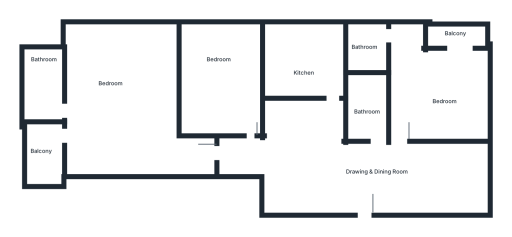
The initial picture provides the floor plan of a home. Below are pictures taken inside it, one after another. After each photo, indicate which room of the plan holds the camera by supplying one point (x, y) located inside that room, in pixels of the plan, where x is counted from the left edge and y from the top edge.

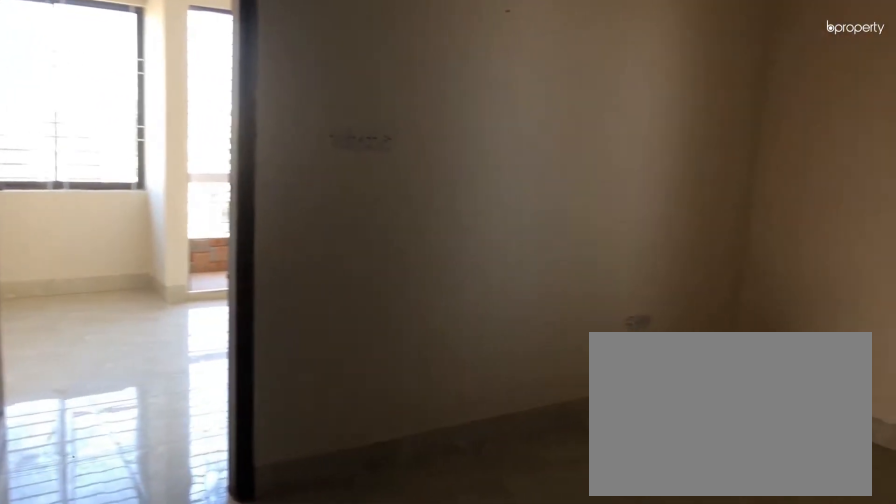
(363, 174)
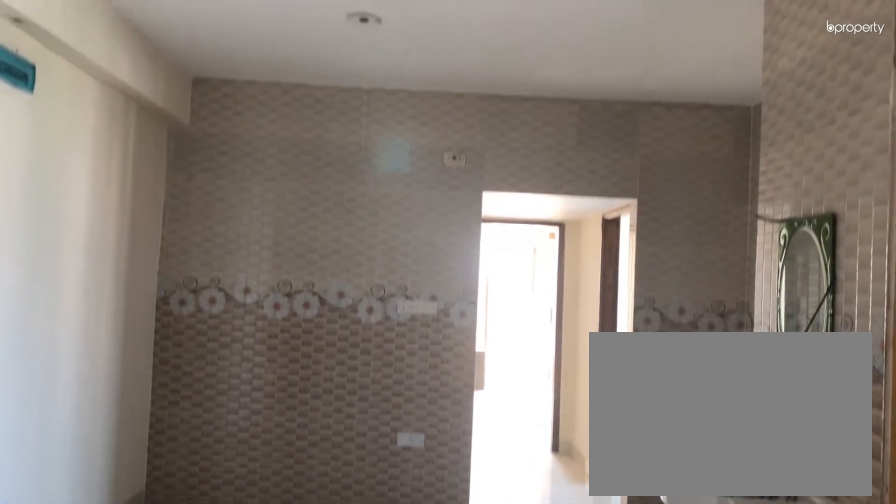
(363, 174)
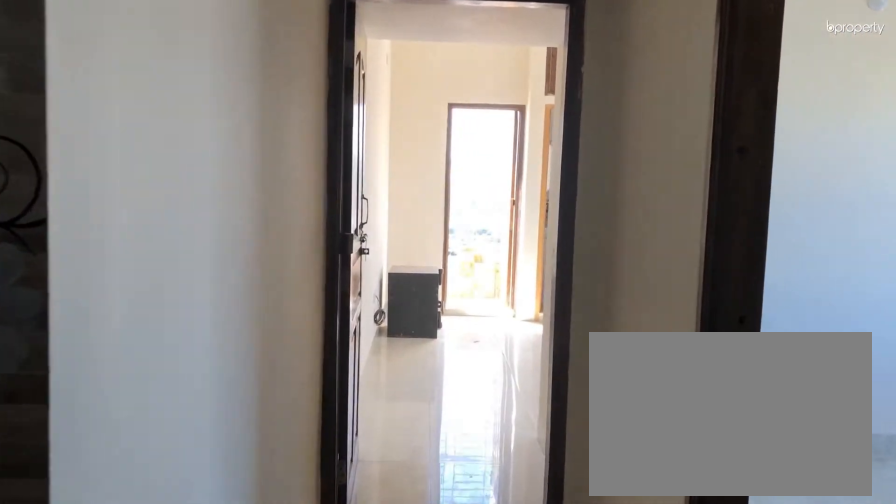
(244, 157)
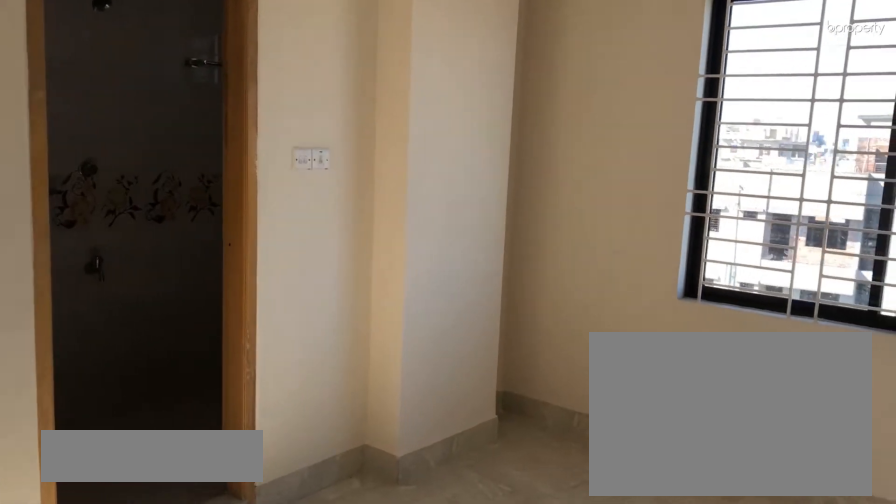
(119, 106)
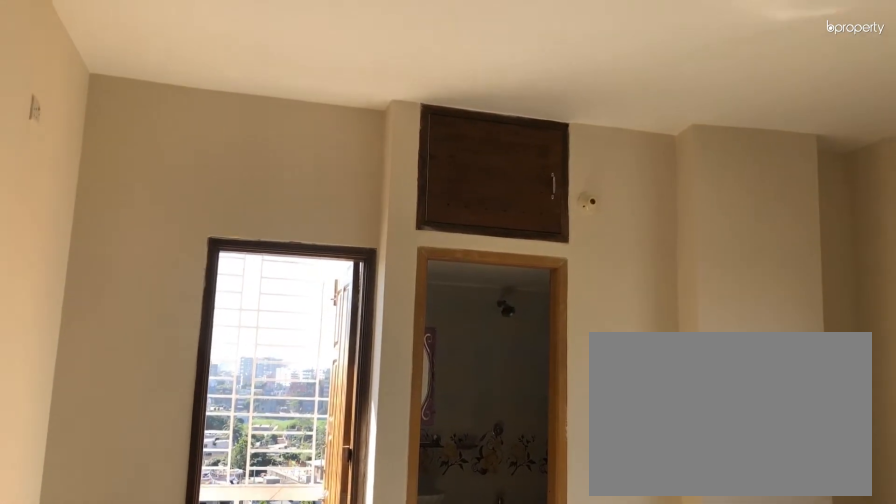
(119, 106)
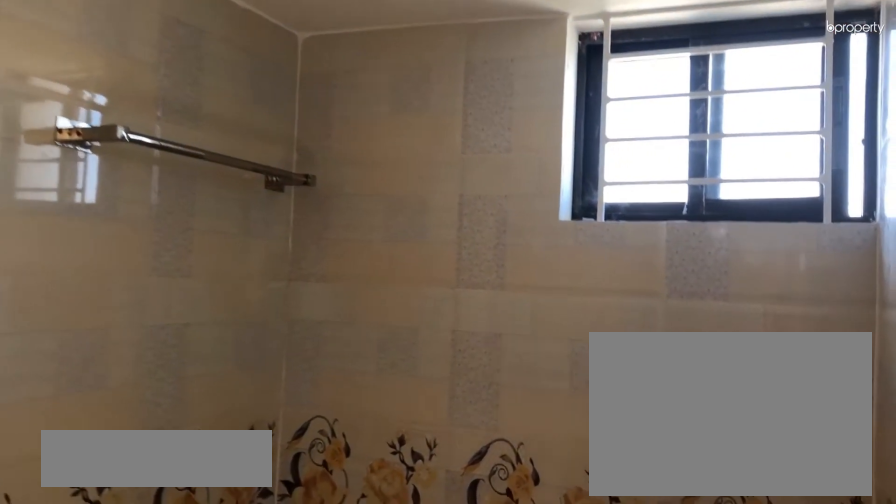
(41, 85)
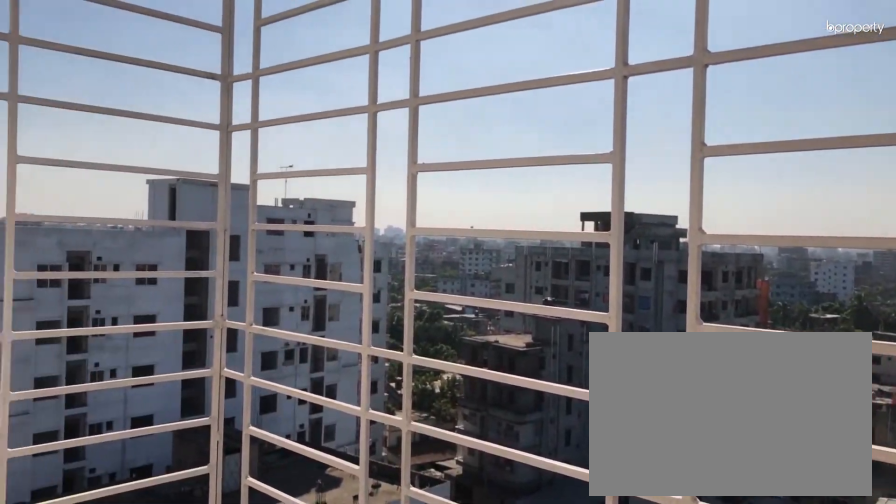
(43, 156)
